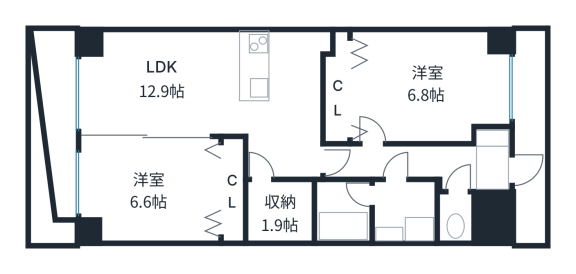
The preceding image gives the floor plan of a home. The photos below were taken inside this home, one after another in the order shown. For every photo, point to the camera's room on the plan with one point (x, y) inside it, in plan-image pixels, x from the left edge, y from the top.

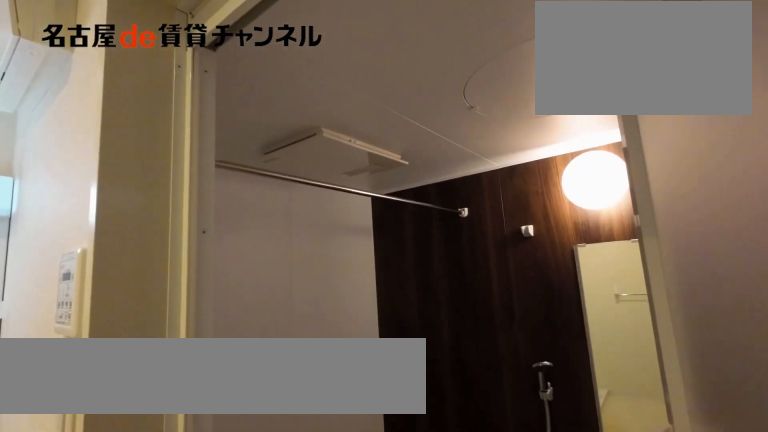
(342, 211)
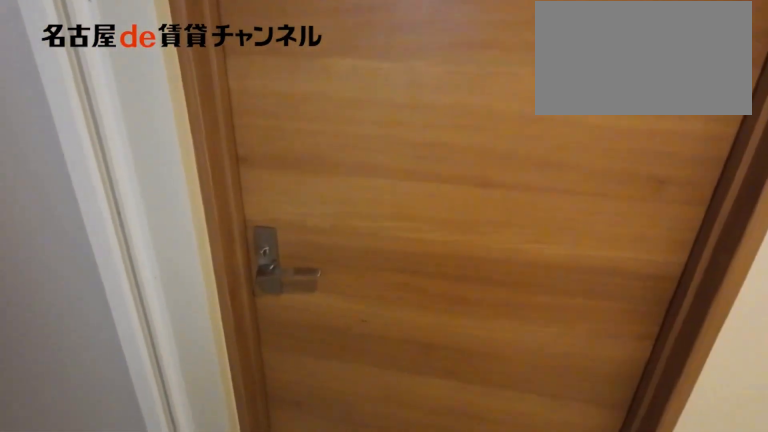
(404, 163)
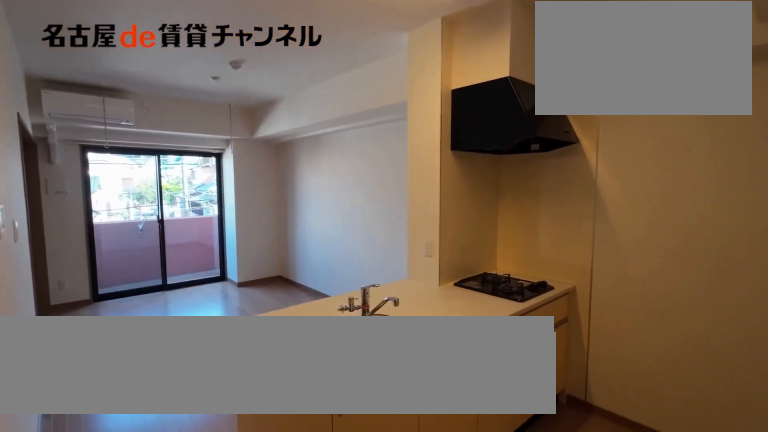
(286, 65)
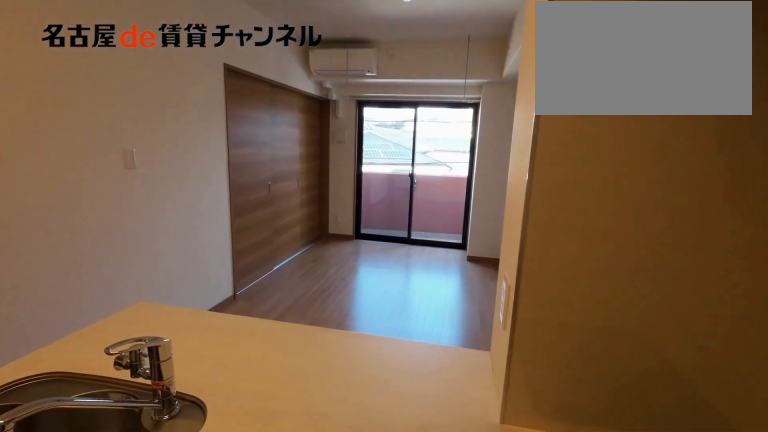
(286, 65)
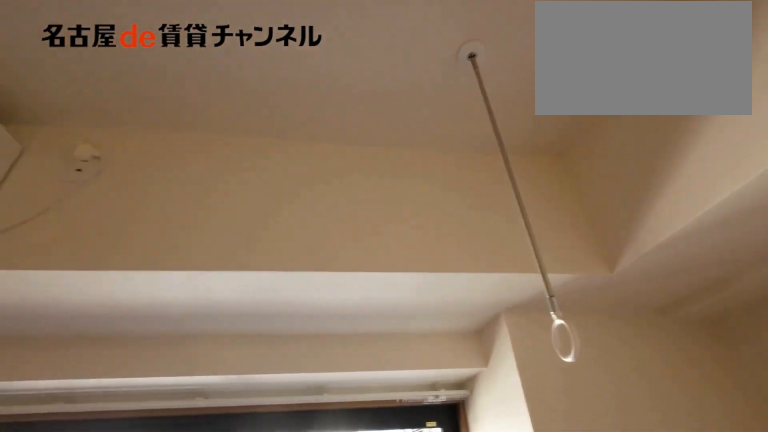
(212, 91)
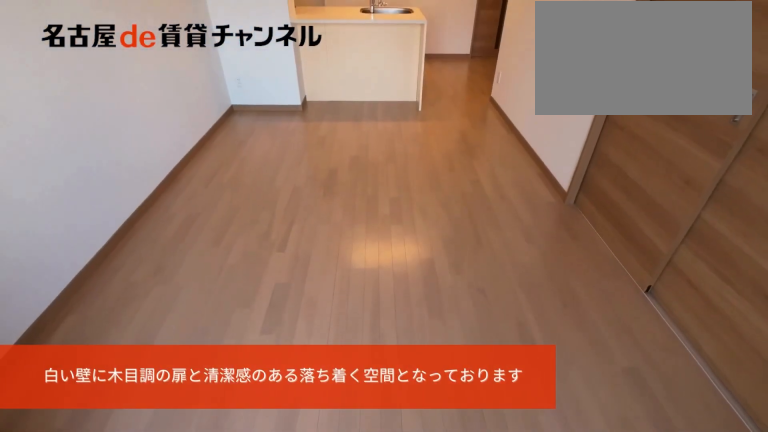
(212, 91)
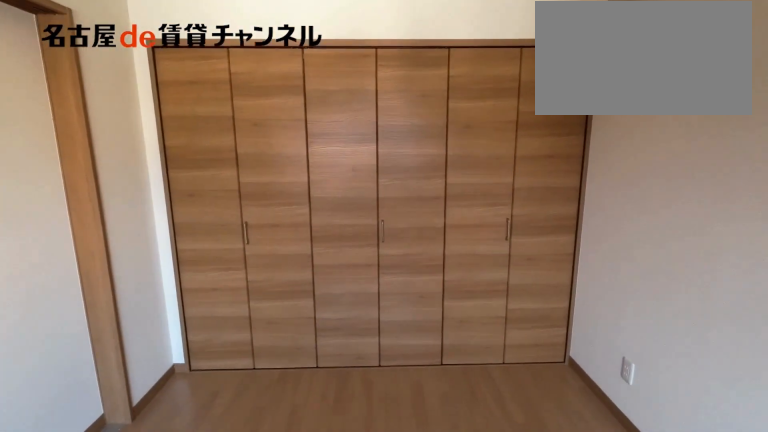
(152, 189)
